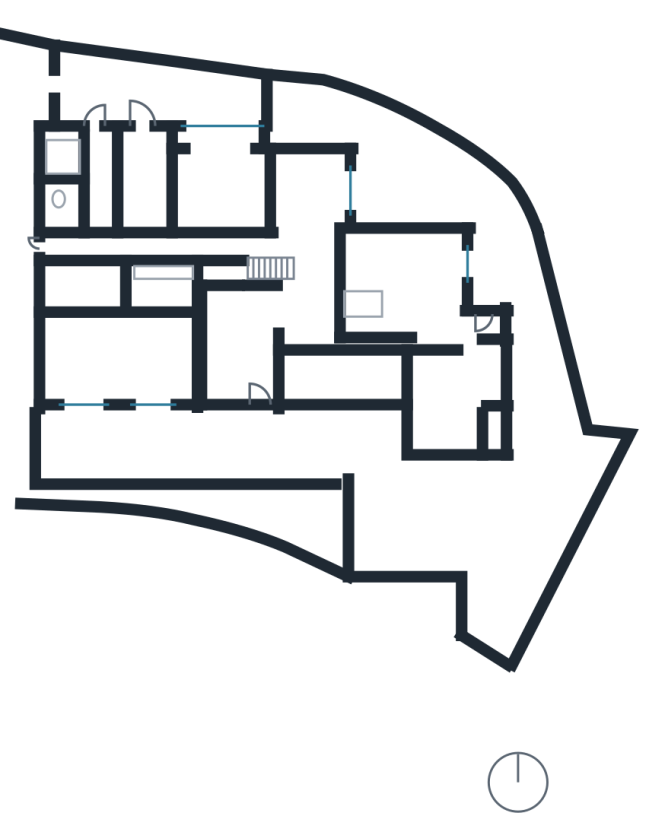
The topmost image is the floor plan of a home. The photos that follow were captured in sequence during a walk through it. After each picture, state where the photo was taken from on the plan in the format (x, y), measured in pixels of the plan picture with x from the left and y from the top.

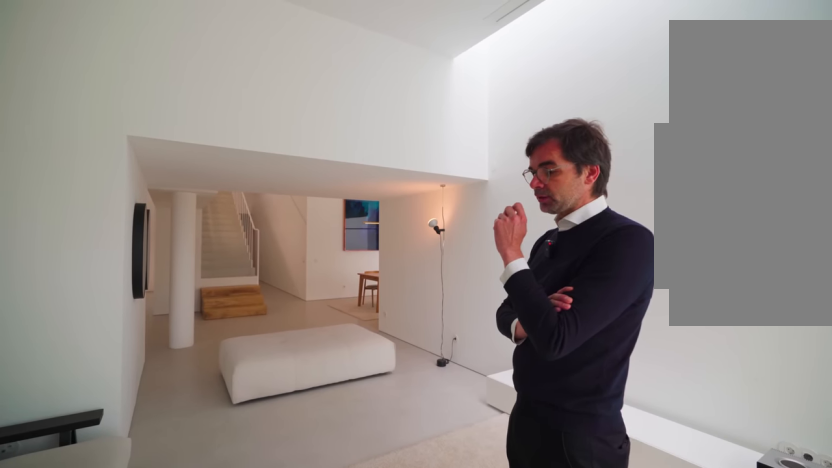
(448, 327)
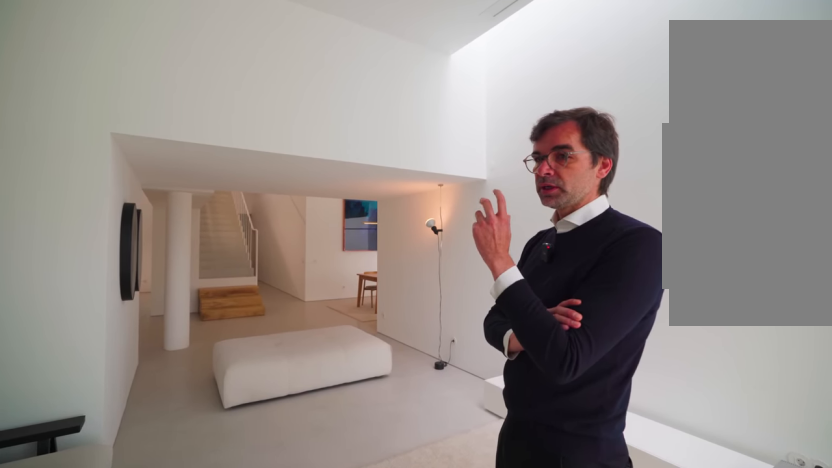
(449, 324)
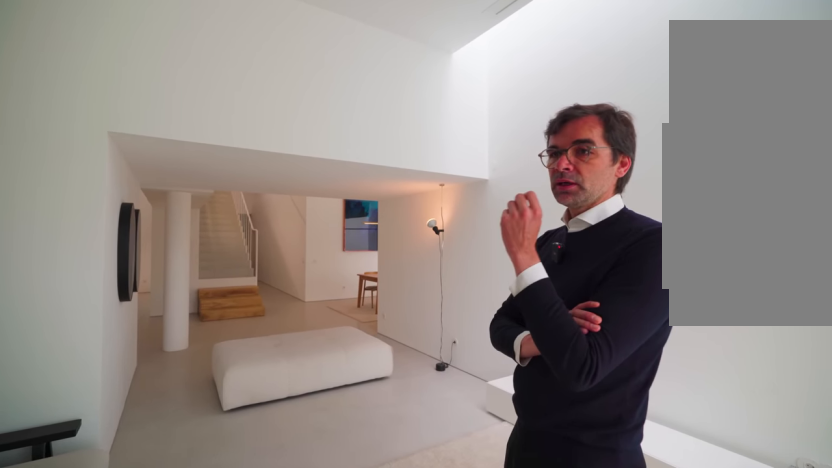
(450, 324)
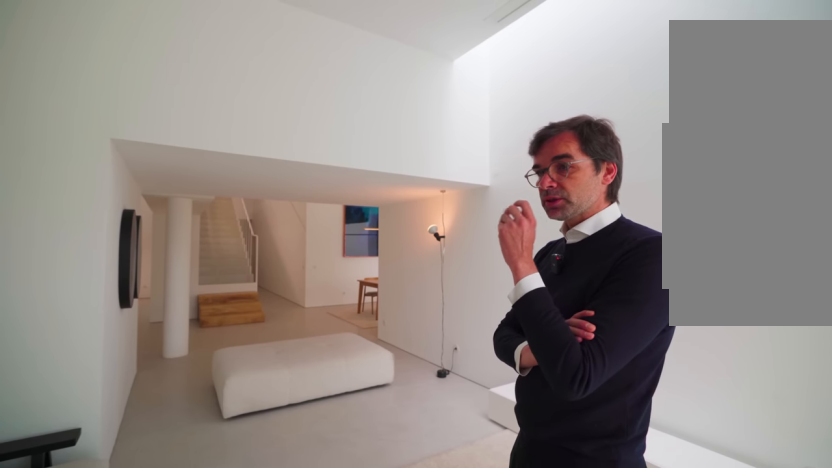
(449, 311)
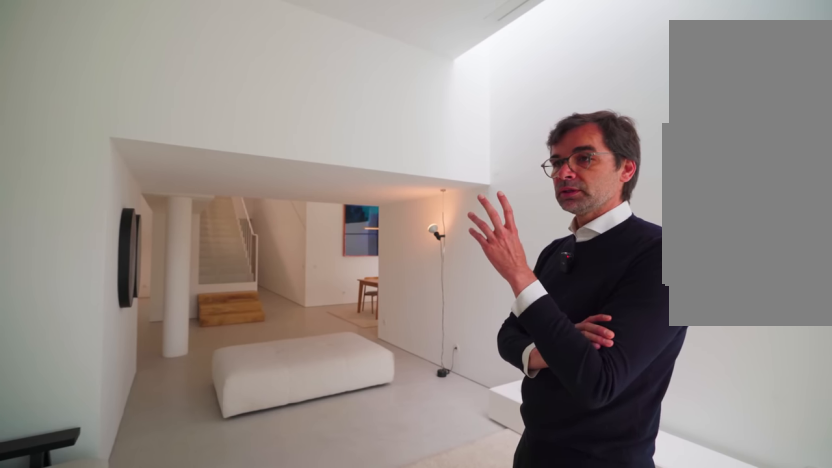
(446, 301)
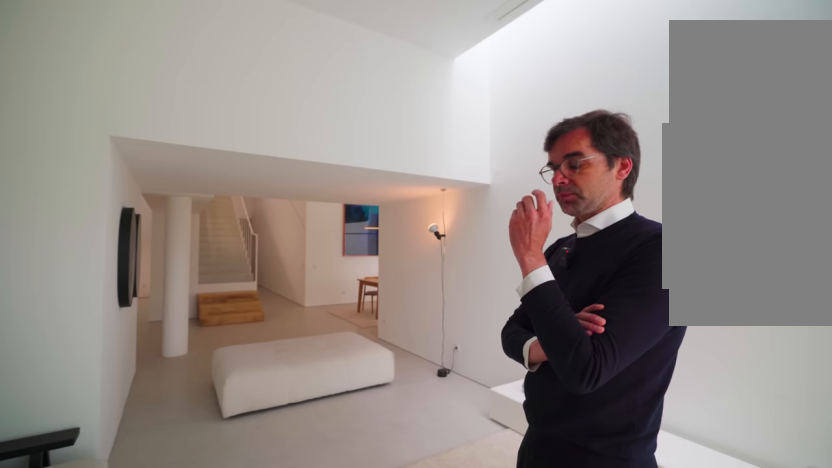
(446, 300)
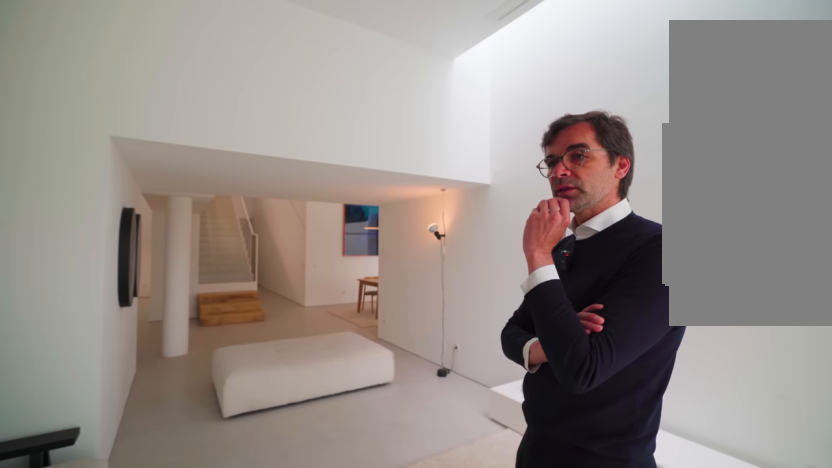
(446, 300)
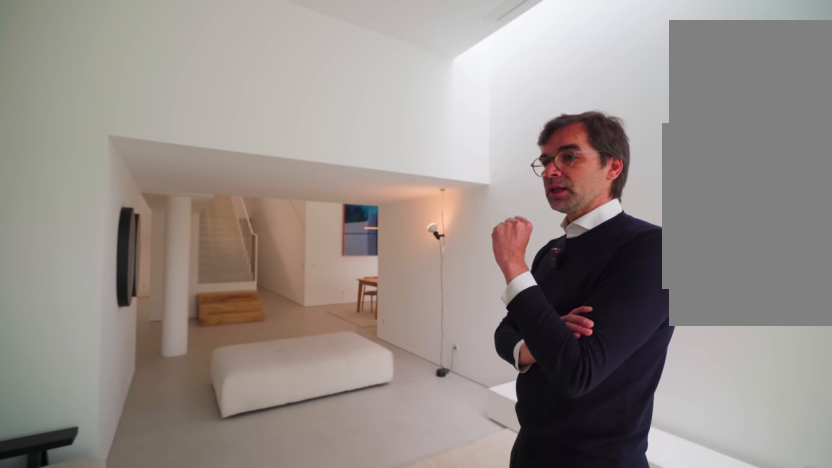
(446, 300)
